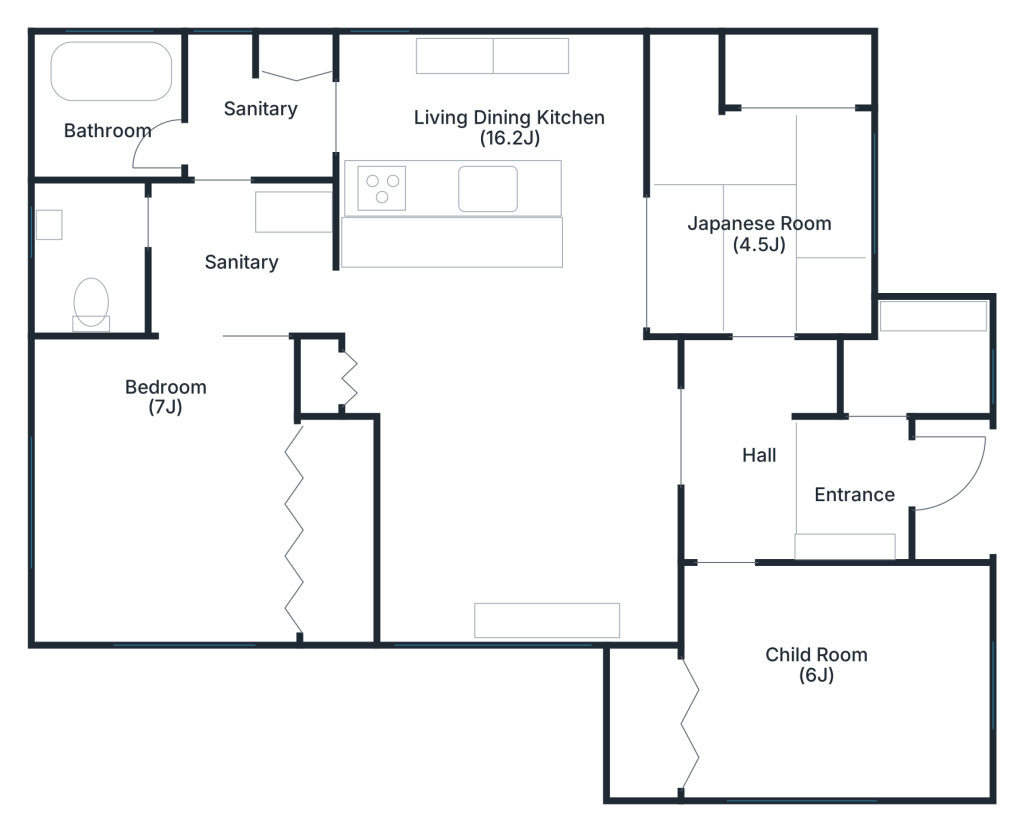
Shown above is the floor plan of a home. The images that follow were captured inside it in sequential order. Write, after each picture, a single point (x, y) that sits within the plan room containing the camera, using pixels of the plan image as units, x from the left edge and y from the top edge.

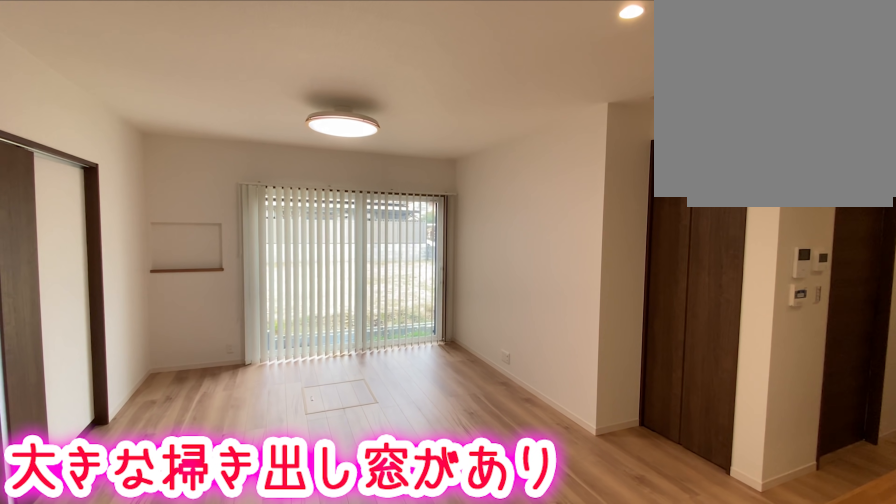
(515, 432)
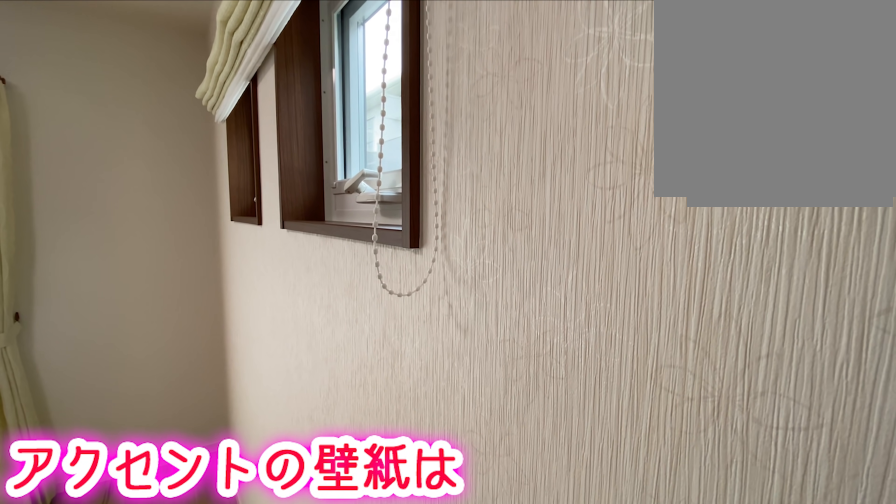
(167, 513)
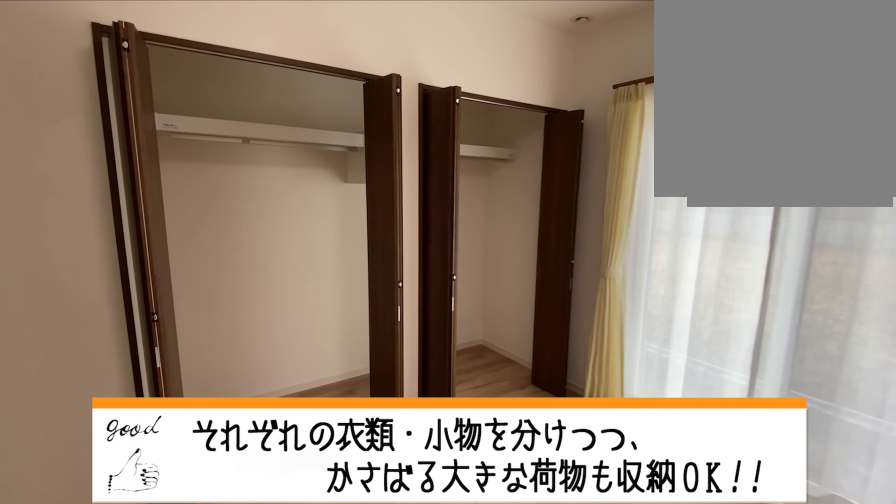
(166, 512)
